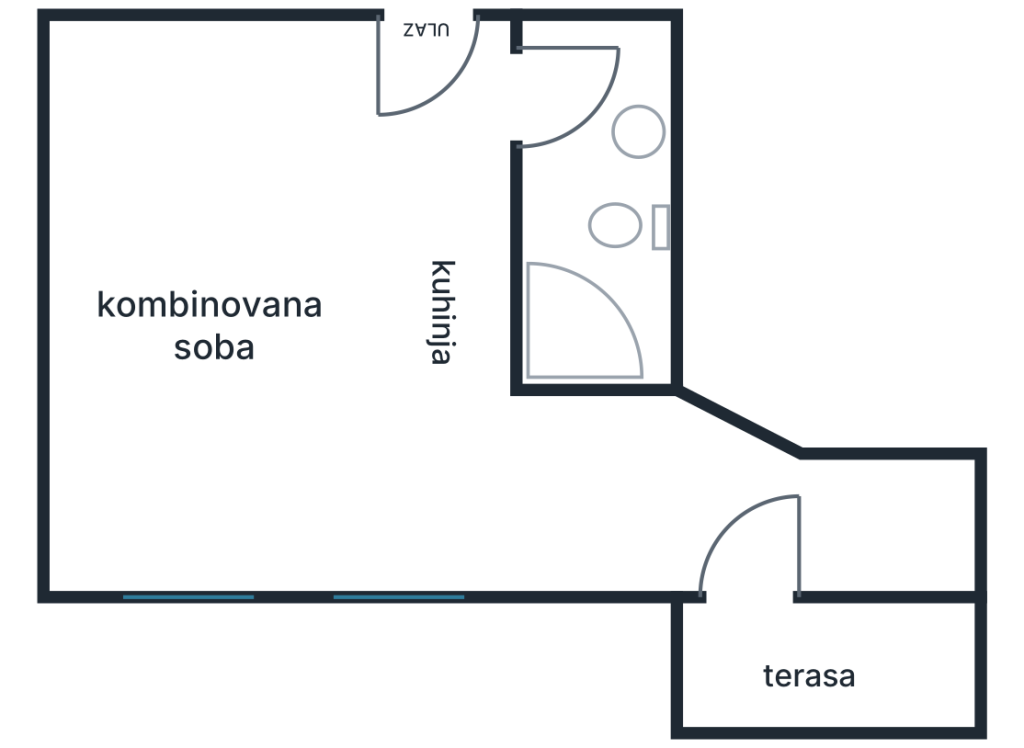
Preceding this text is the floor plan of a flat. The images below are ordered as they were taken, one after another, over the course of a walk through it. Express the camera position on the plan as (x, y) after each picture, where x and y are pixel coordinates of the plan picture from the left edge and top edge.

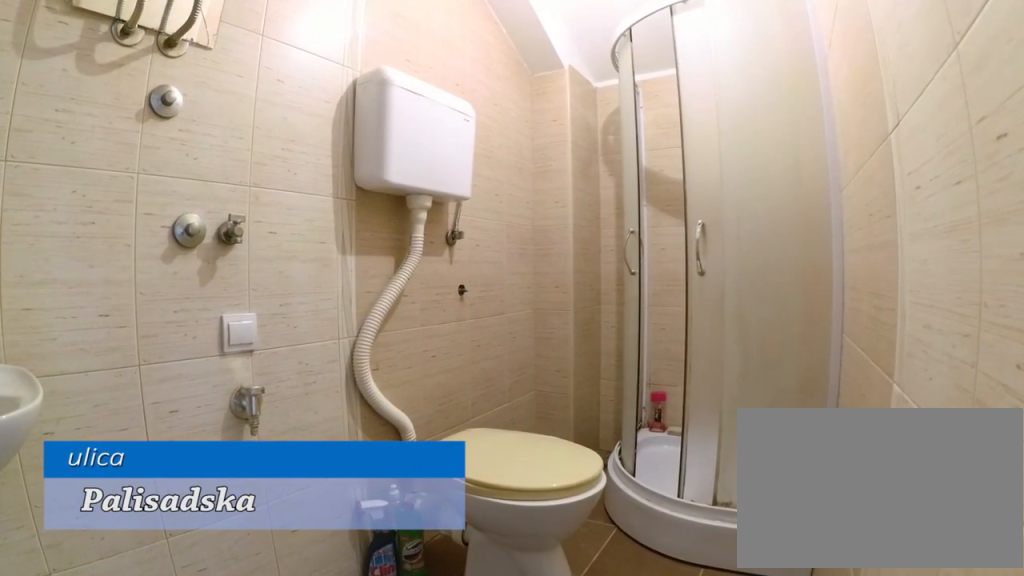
(538, 70)
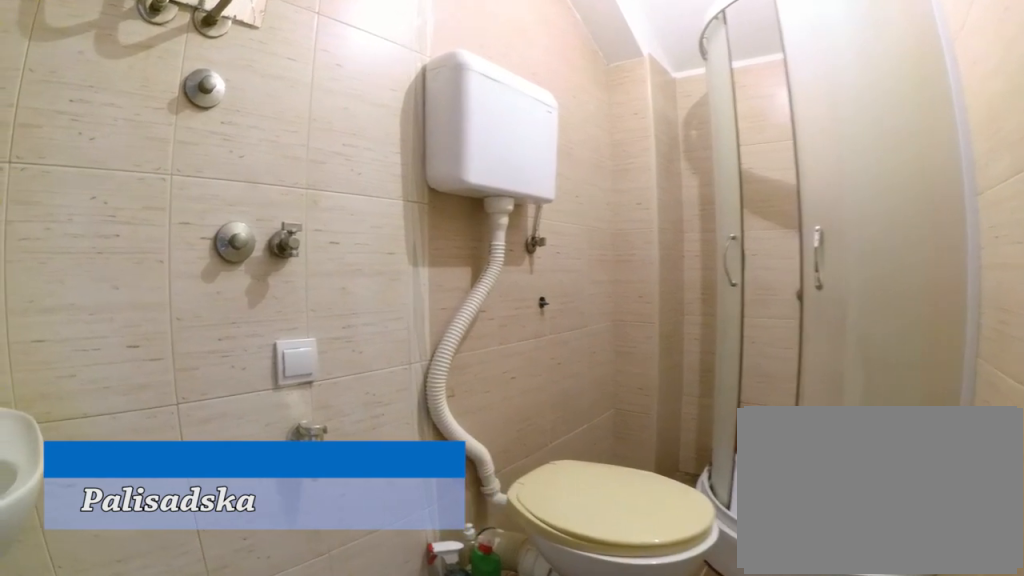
(527, 79)
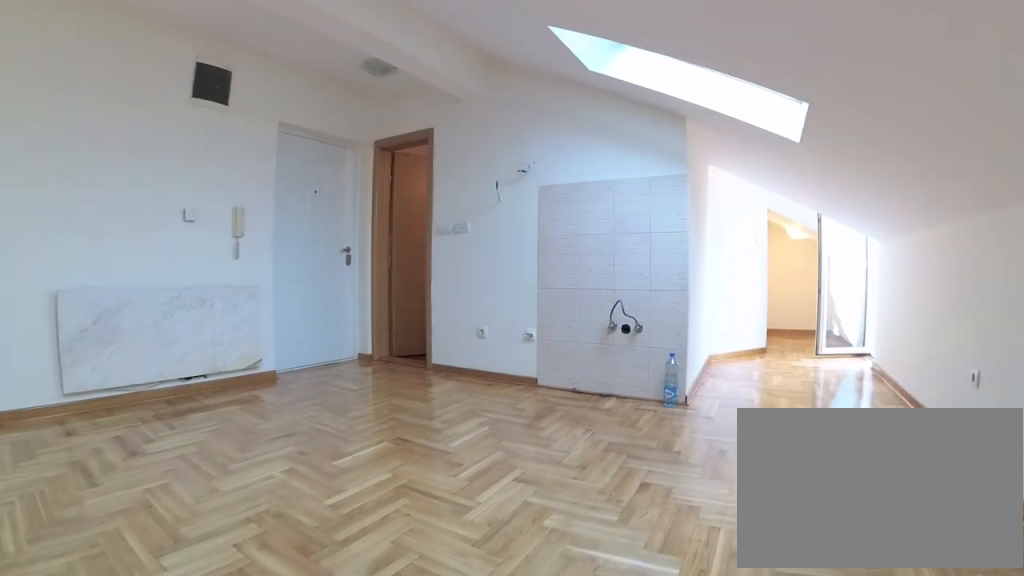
(118, 439)
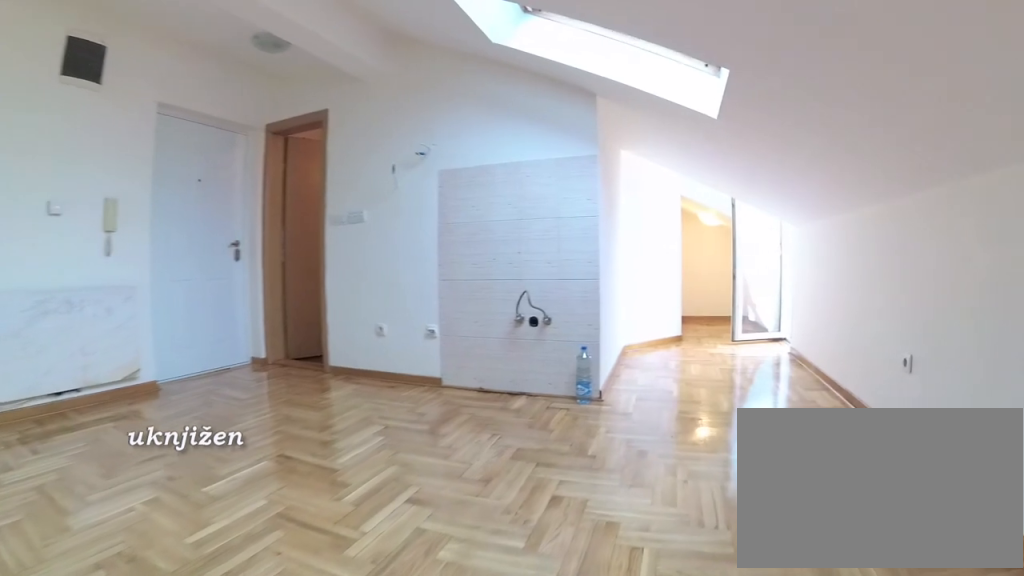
(169, 469)
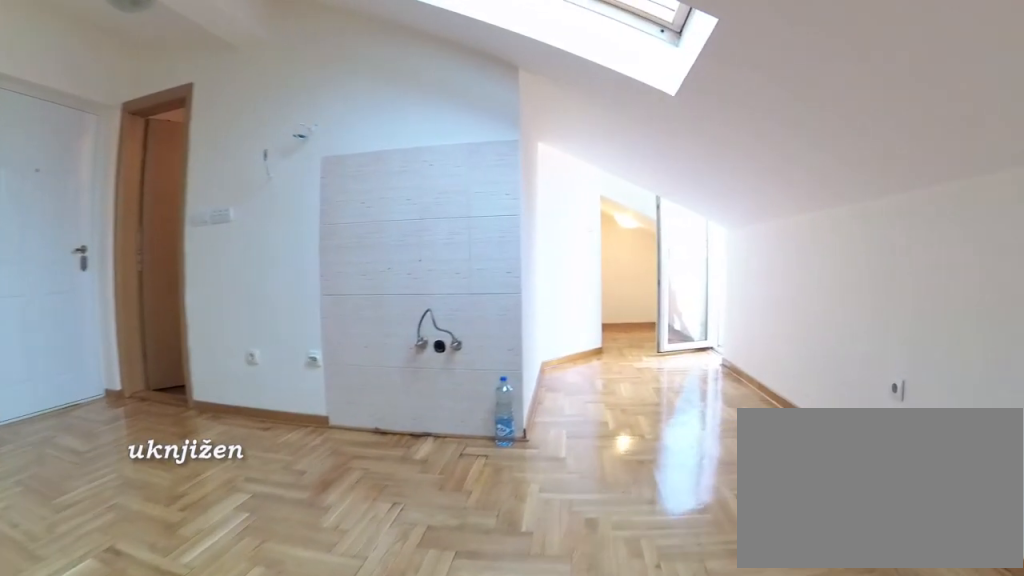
(206, 468)
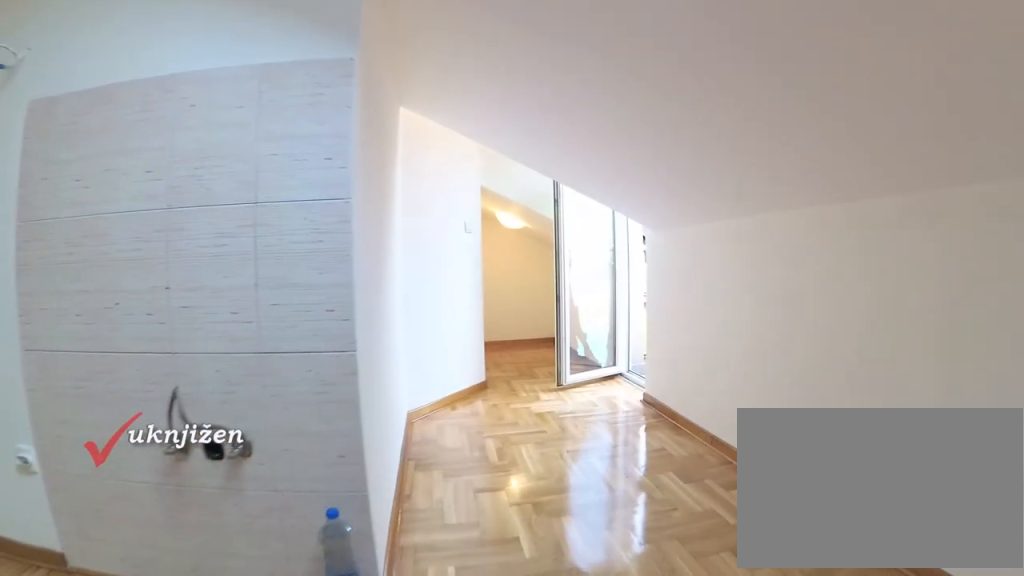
(297, 478)
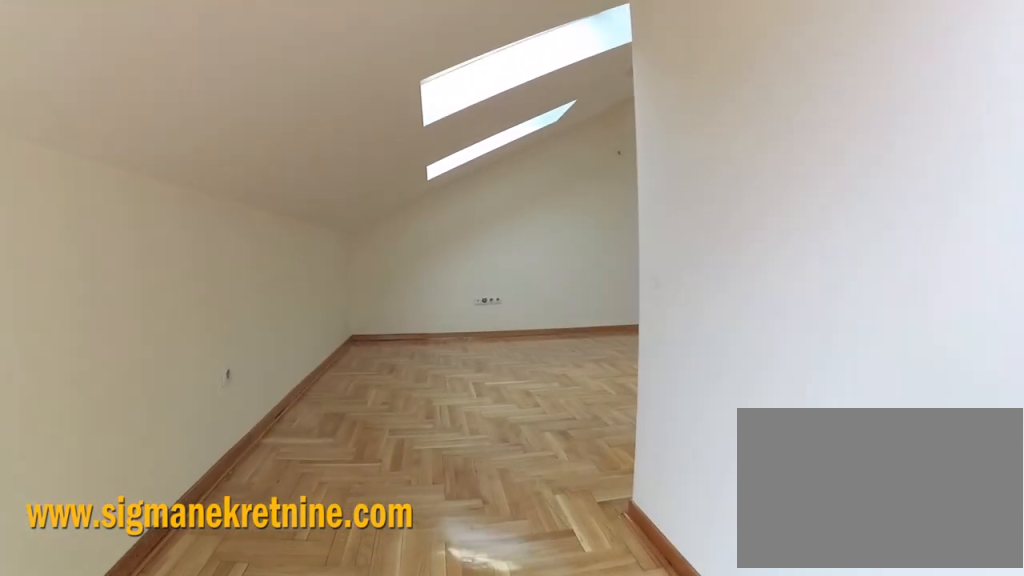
(694, 508)
